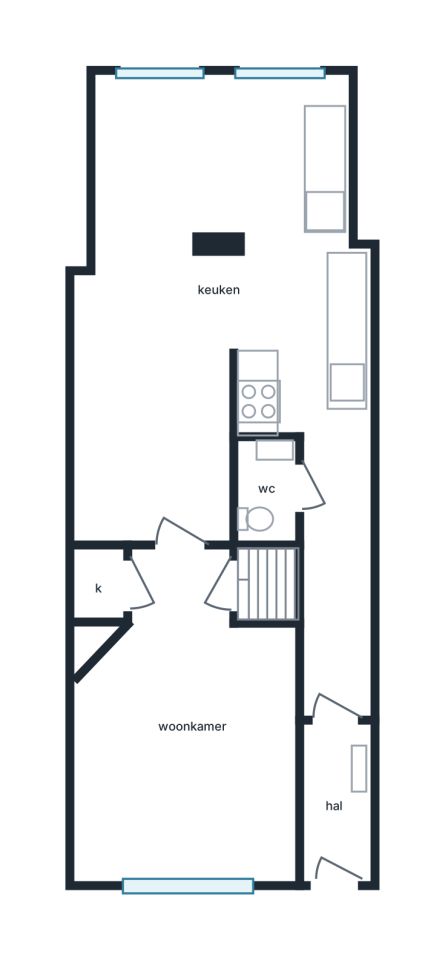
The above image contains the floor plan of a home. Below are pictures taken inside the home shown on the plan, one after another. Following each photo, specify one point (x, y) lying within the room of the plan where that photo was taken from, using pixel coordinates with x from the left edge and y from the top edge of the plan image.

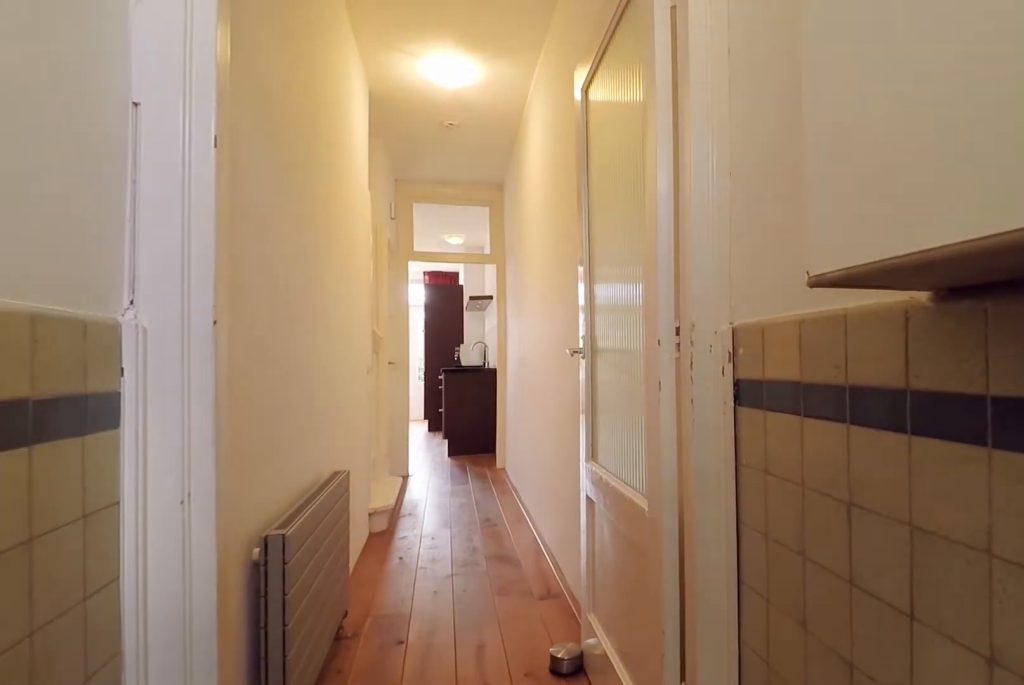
(333, 802)
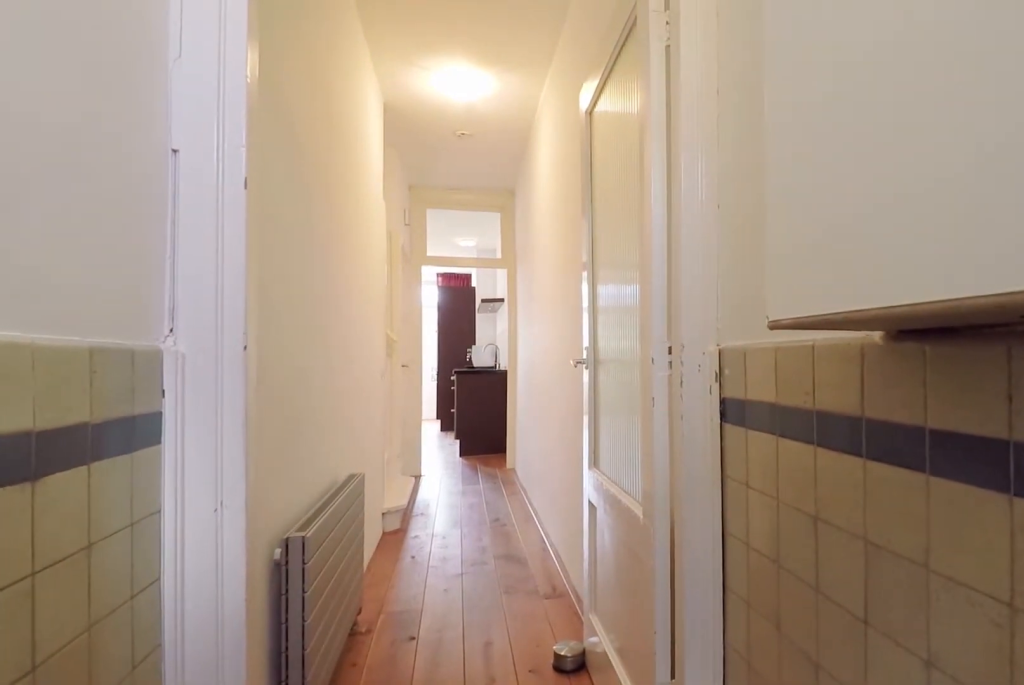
(333, 802)
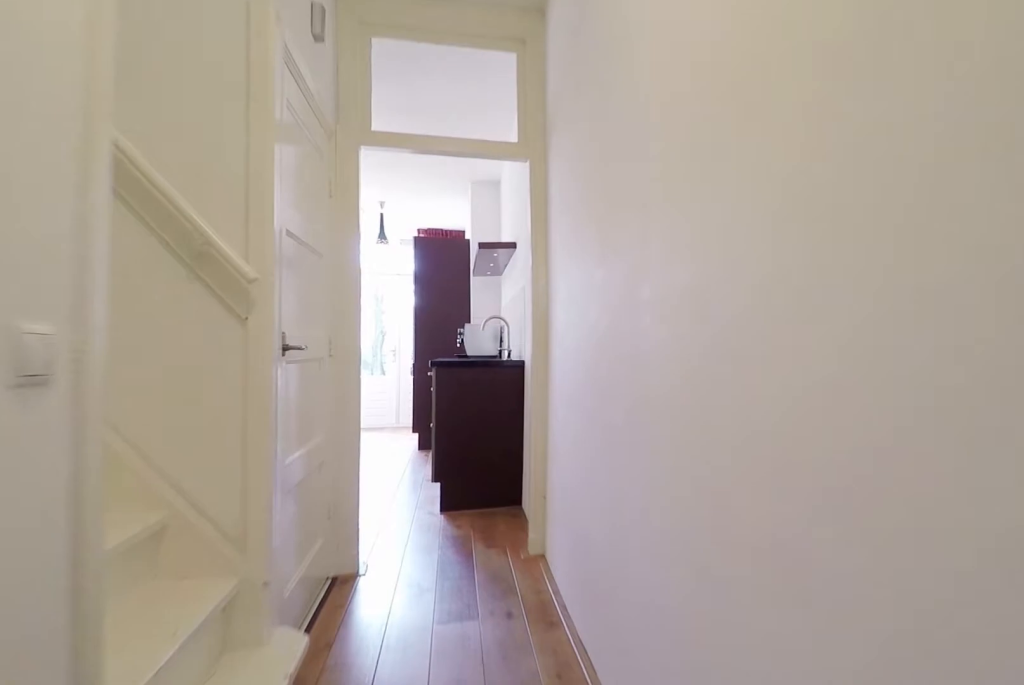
(335, 578)
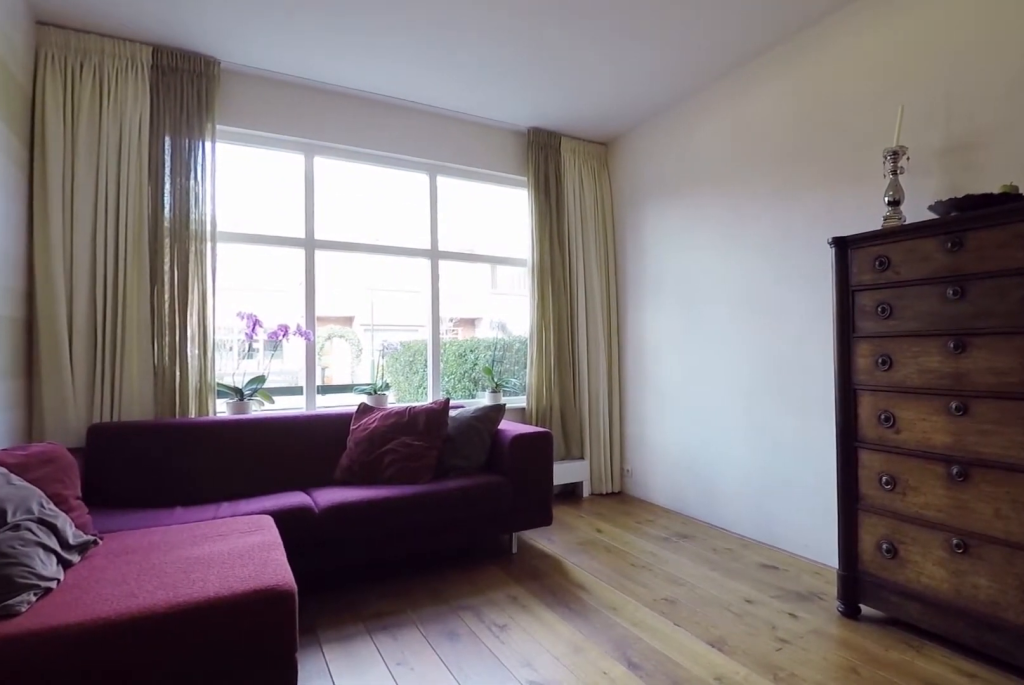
(184, 732)
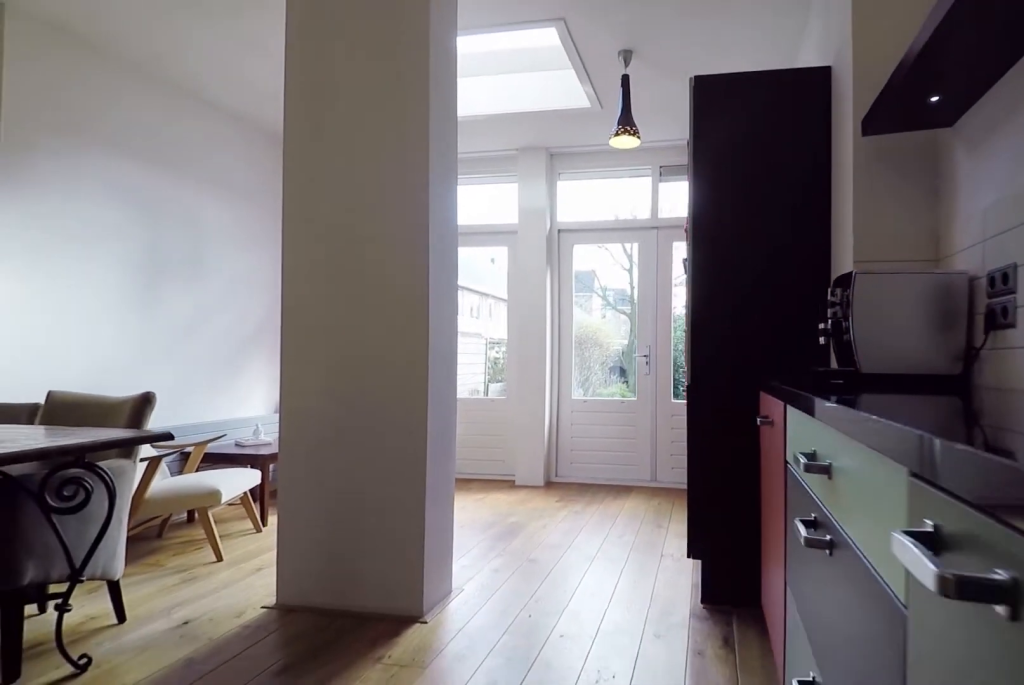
(195, 316)
